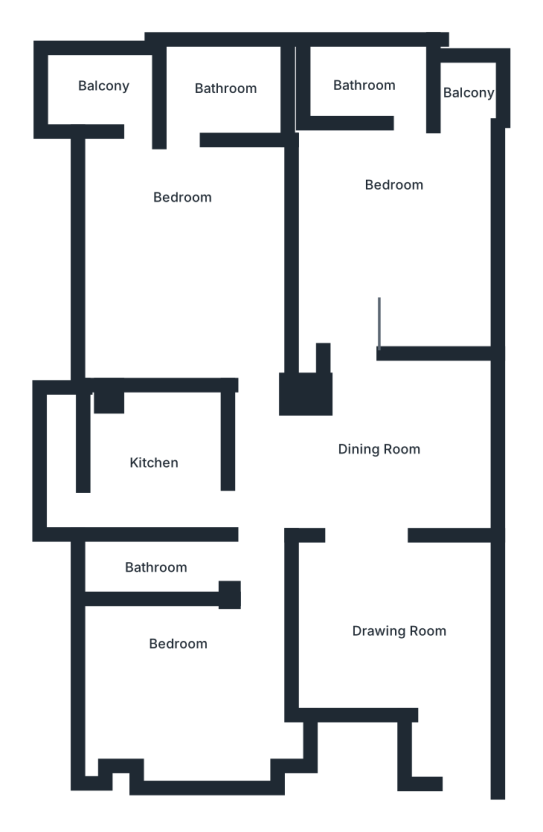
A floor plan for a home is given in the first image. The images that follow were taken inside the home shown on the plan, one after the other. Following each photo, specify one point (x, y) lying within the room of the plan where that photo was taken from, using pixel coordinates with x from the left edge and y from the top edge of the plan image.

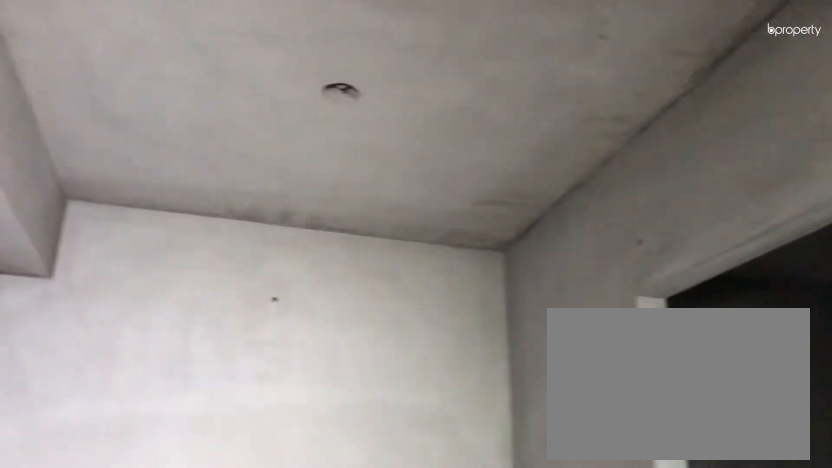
(382, 451)
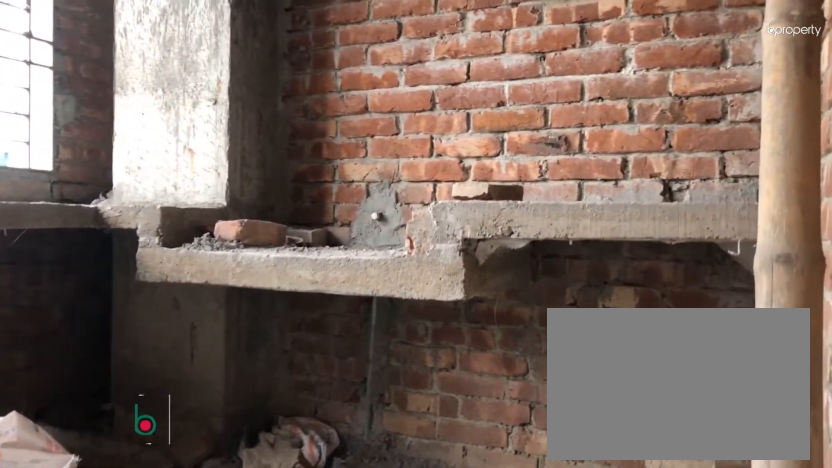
(155, 457)
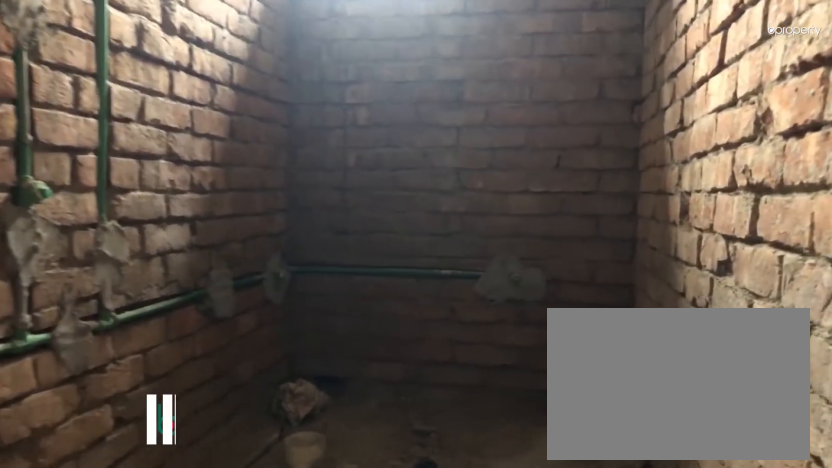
(161, 568)
